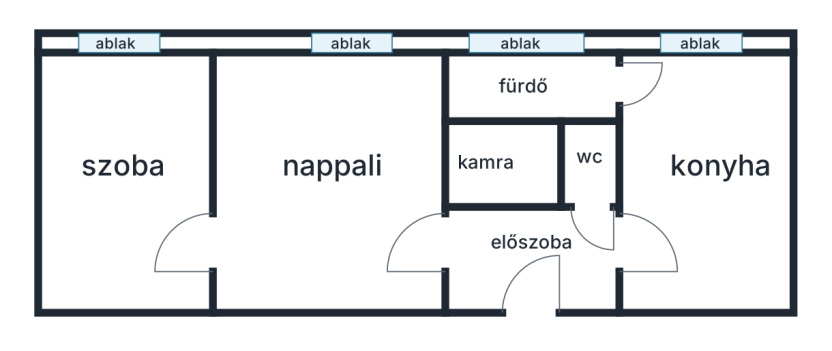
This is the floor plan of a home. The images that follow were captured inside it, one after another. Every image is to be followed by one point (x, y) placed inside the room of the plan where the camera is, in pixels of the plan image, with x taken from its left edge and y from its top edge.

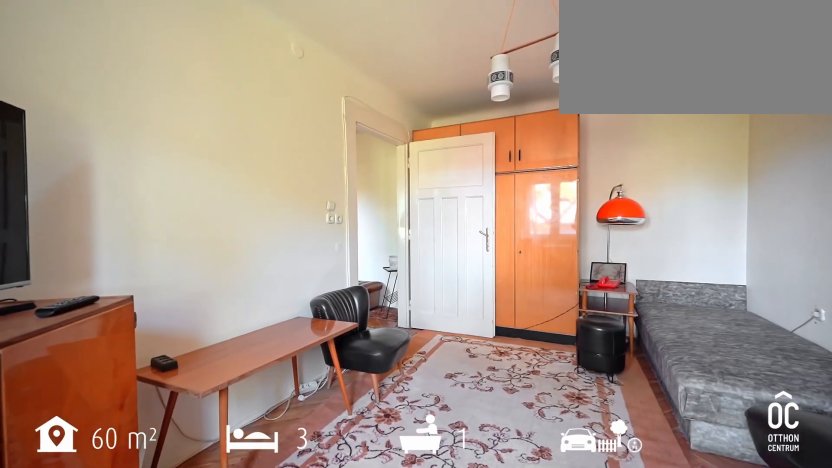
(125, 174)
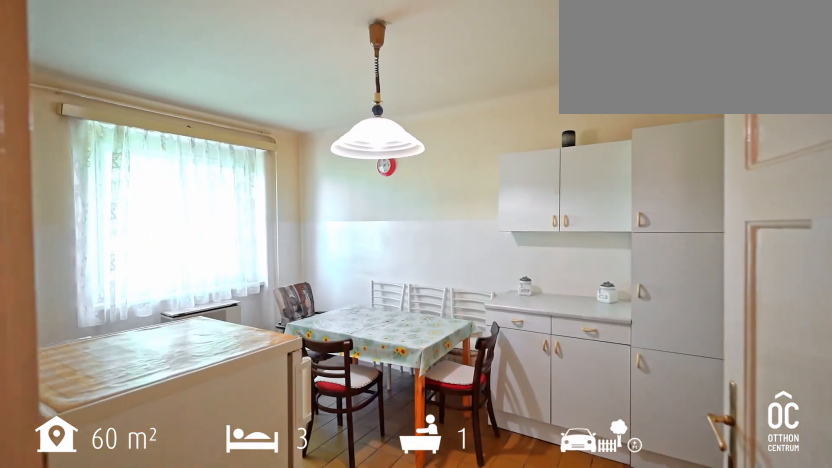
(704, 186)
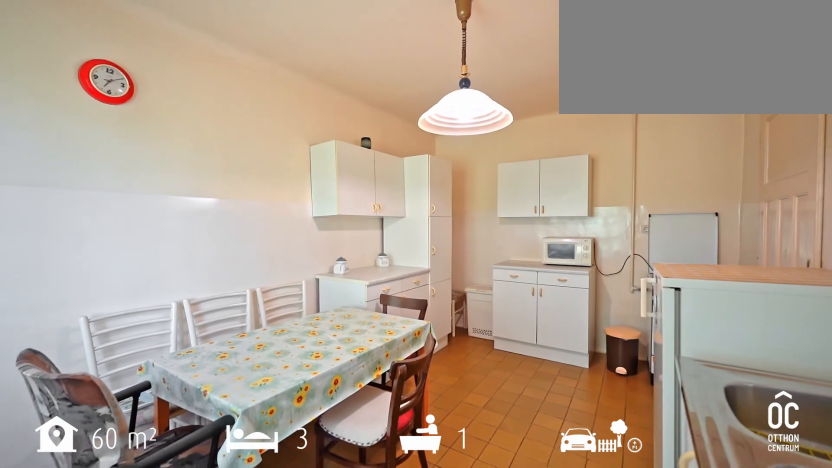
(704, 186)
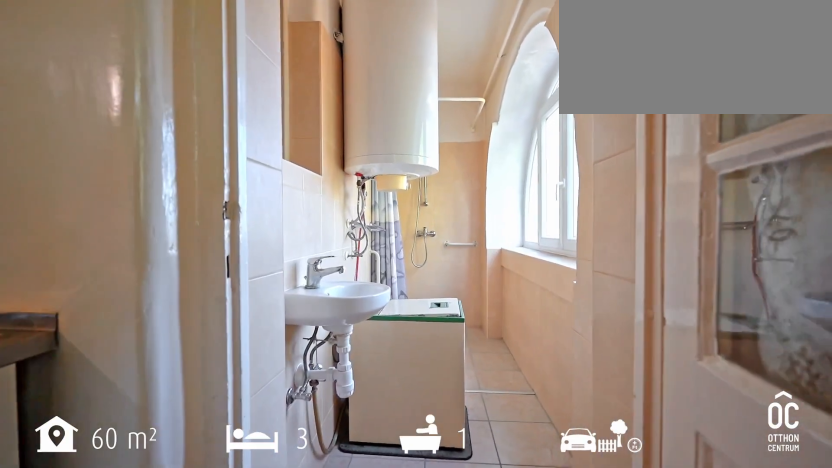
(528, 85)
